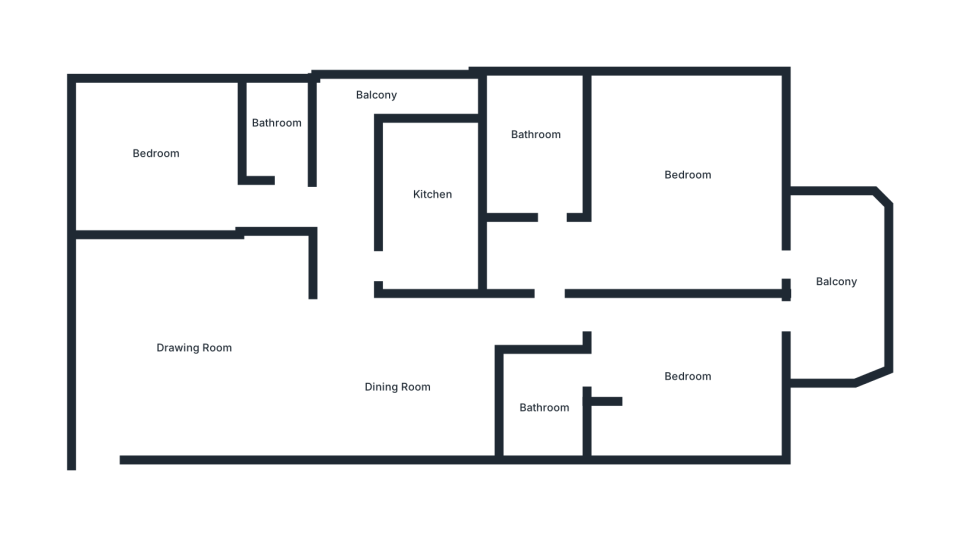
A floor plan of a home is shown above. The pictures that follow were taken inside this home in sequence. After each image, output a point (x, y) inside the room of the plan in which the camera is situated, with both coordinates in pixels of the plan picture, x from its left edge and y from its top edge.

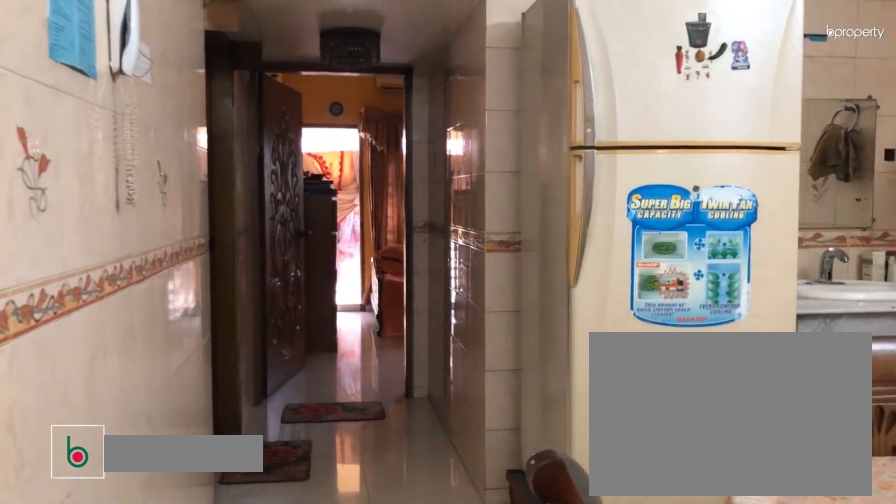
(403, 382)
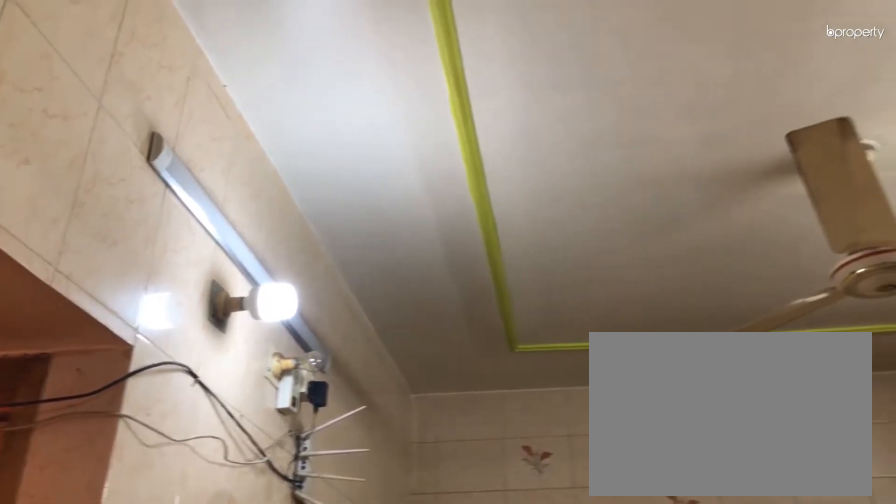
(403, 383)
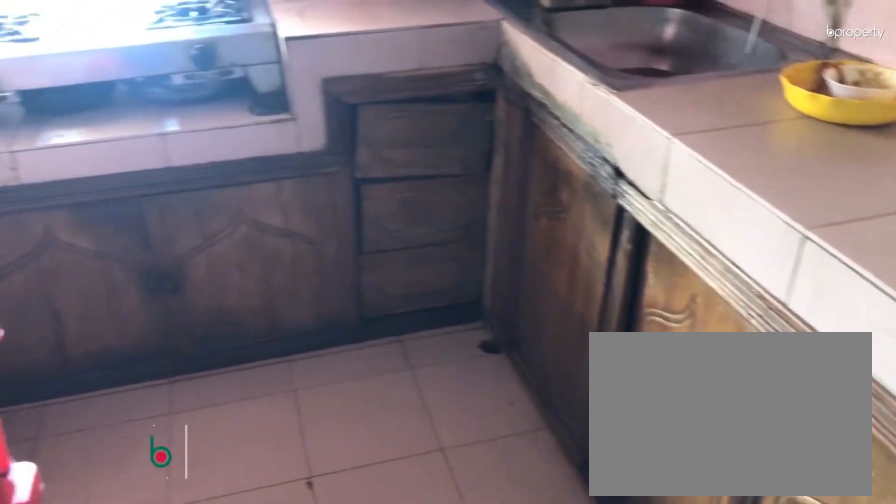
(429, 197)
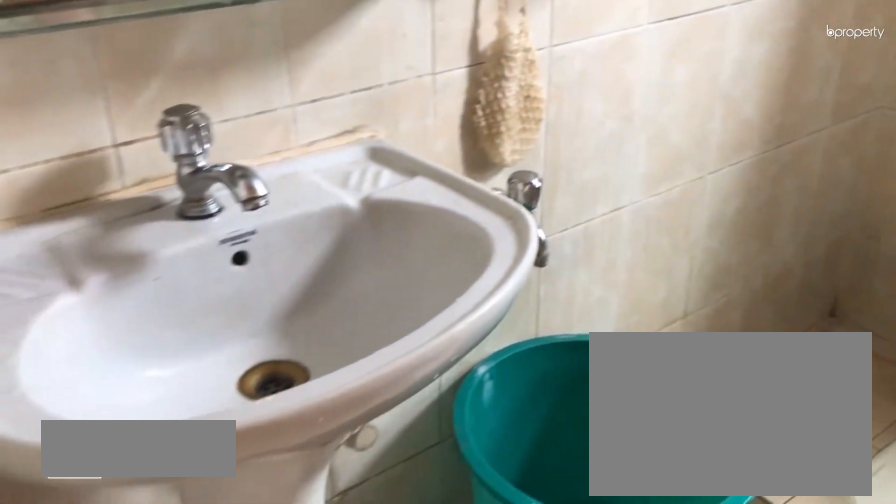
(274, 129)
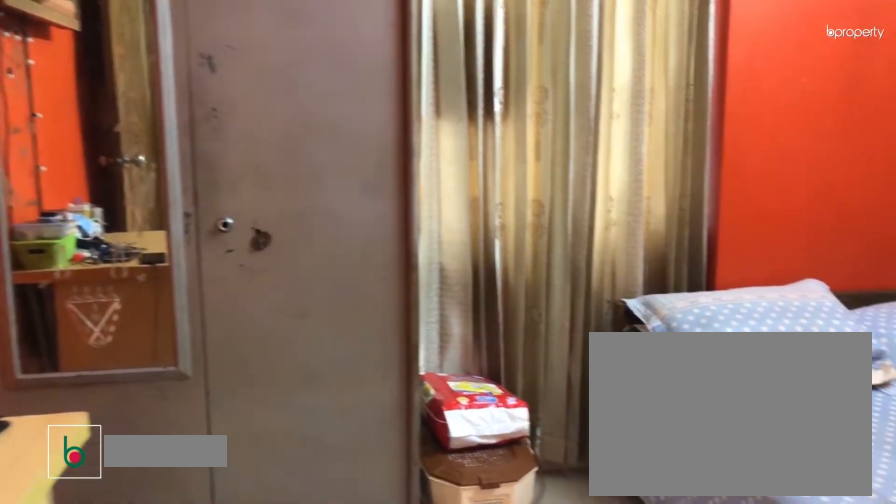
(157, 165)
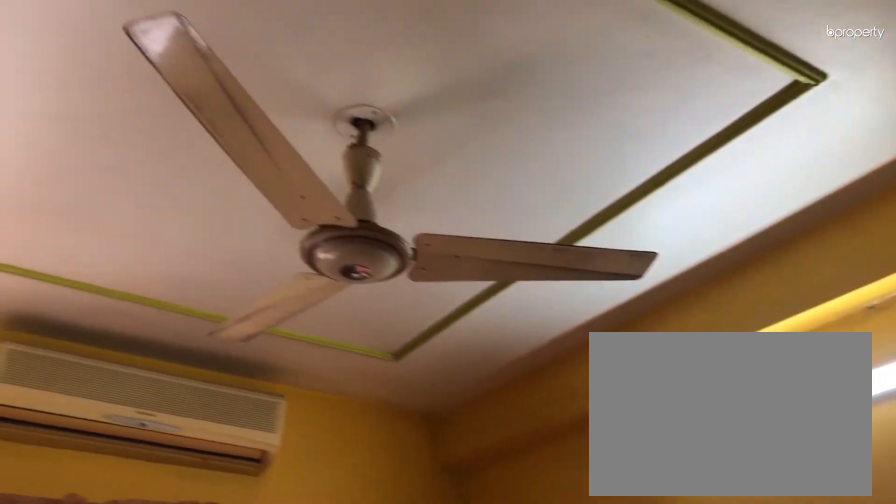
(683, 376)
